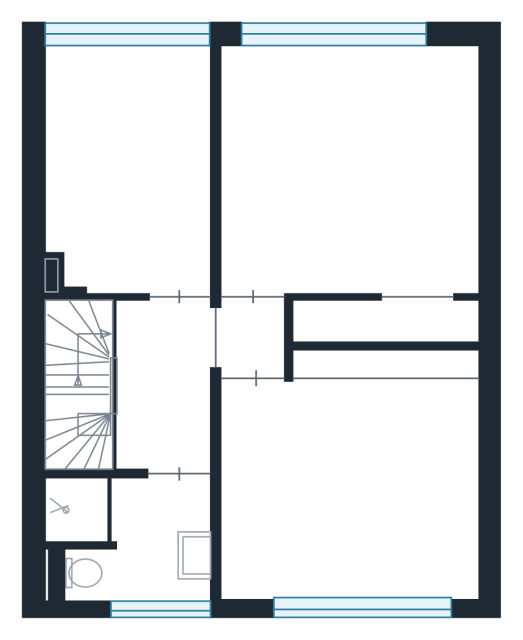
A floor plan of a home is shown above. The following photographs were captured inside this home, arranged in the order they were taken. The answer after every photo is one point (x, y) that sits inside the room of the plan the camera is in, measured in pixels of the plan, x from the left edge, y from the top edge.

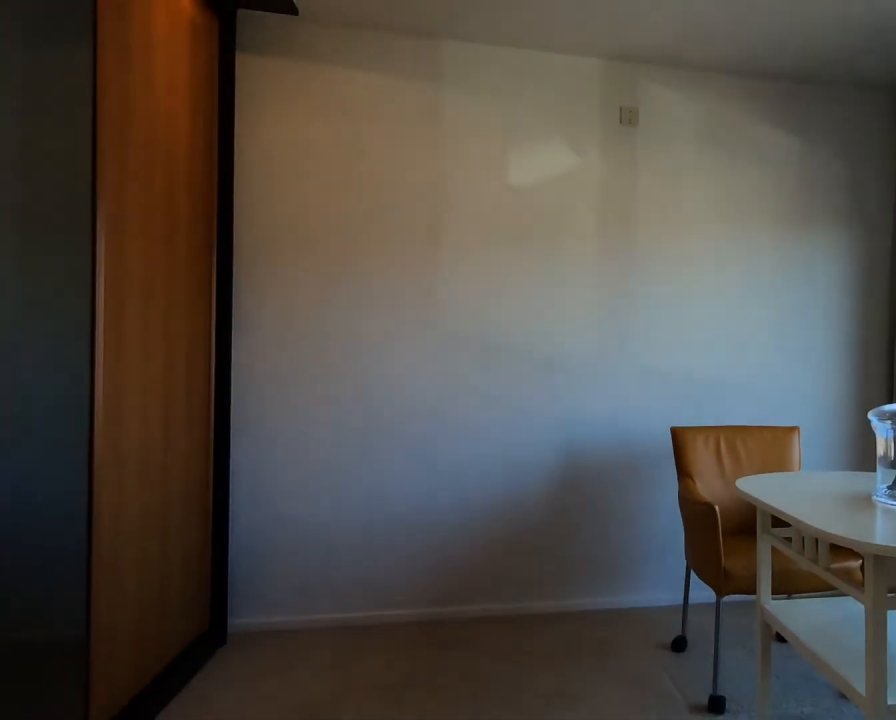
(349, 488)
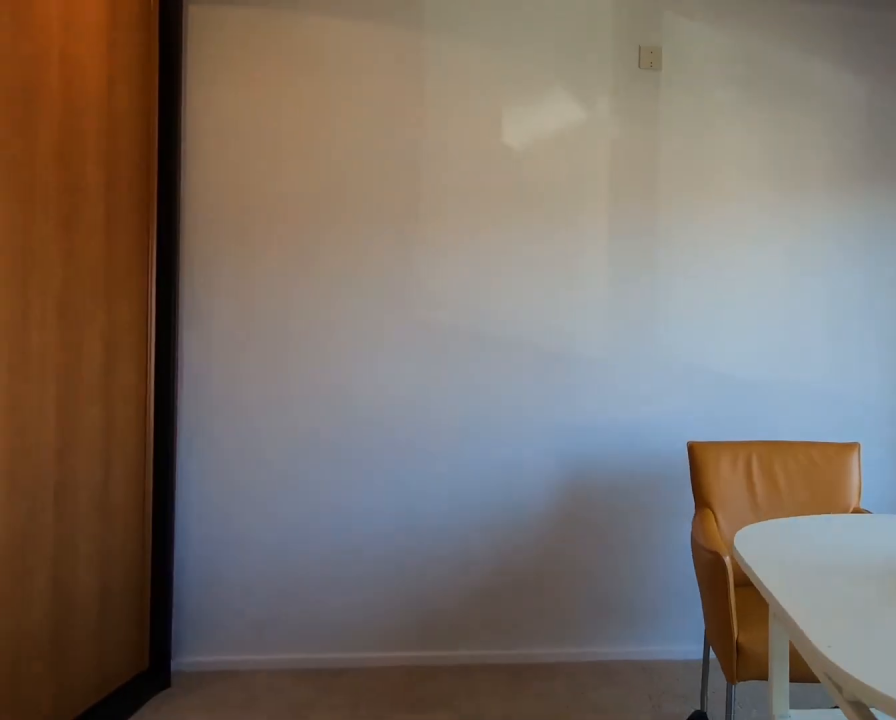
(349, 488)
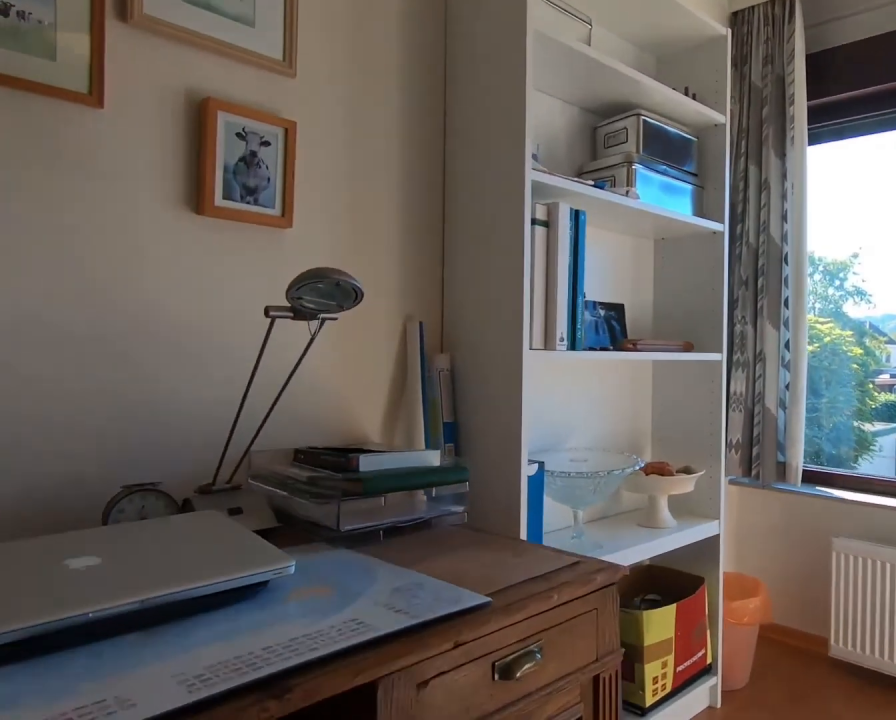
(130, 165)
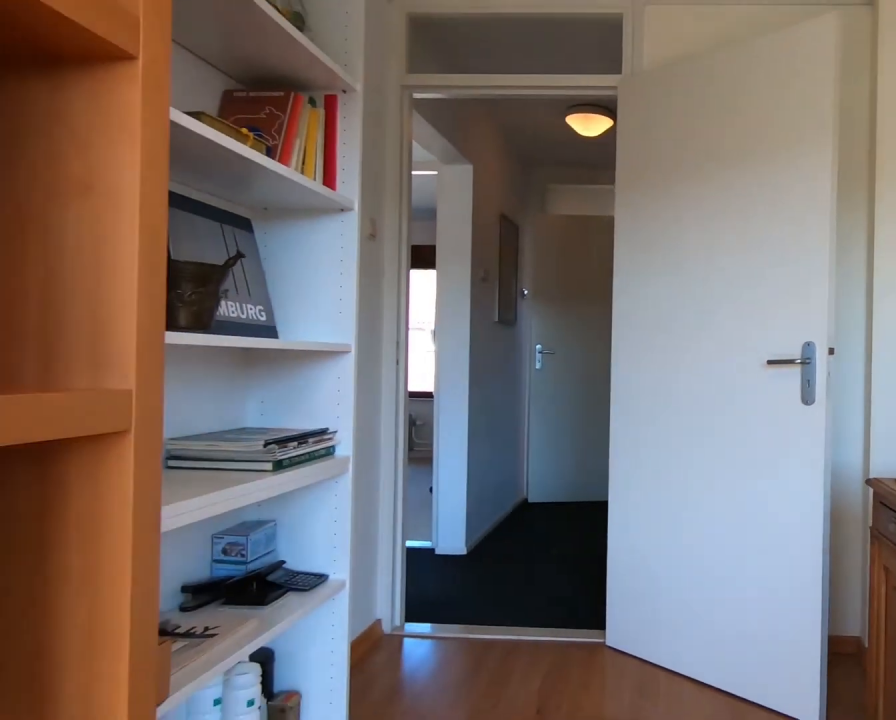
(130, 165)
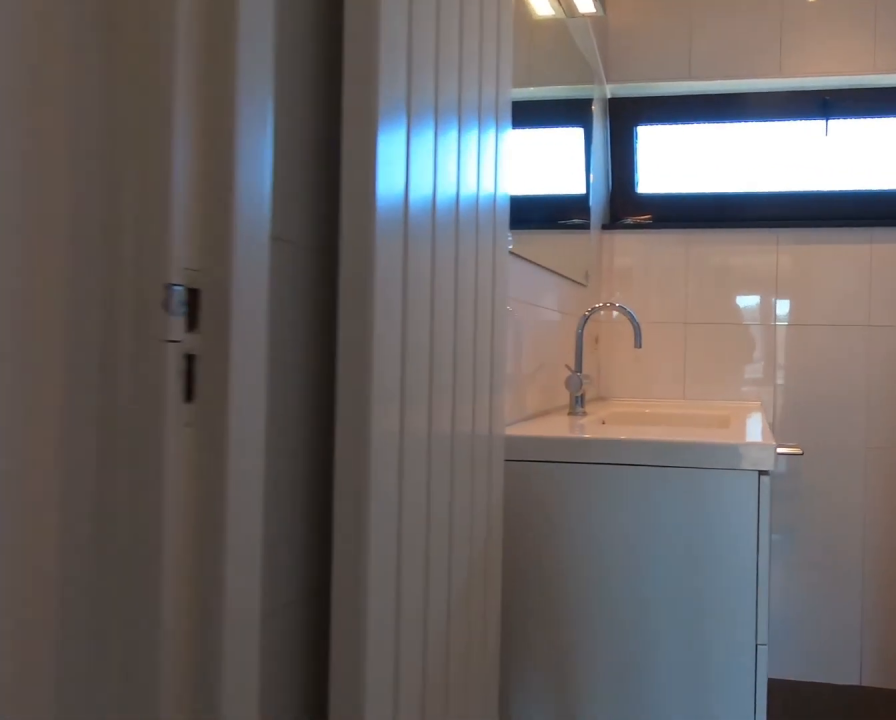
(184, 373)
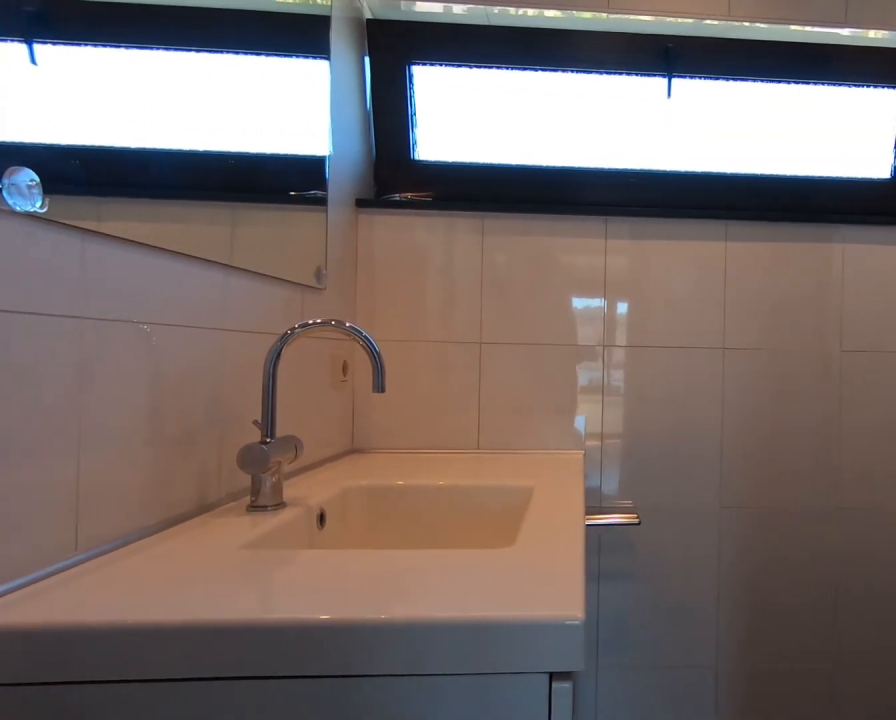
(131, 534)
